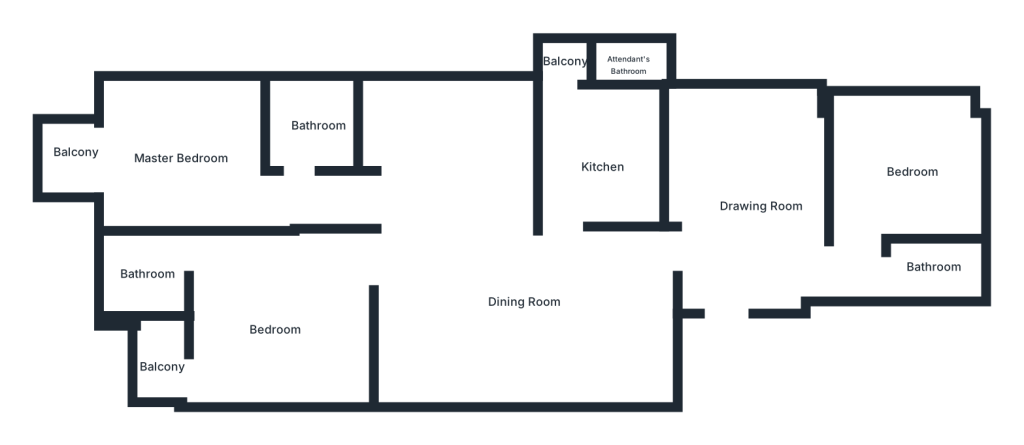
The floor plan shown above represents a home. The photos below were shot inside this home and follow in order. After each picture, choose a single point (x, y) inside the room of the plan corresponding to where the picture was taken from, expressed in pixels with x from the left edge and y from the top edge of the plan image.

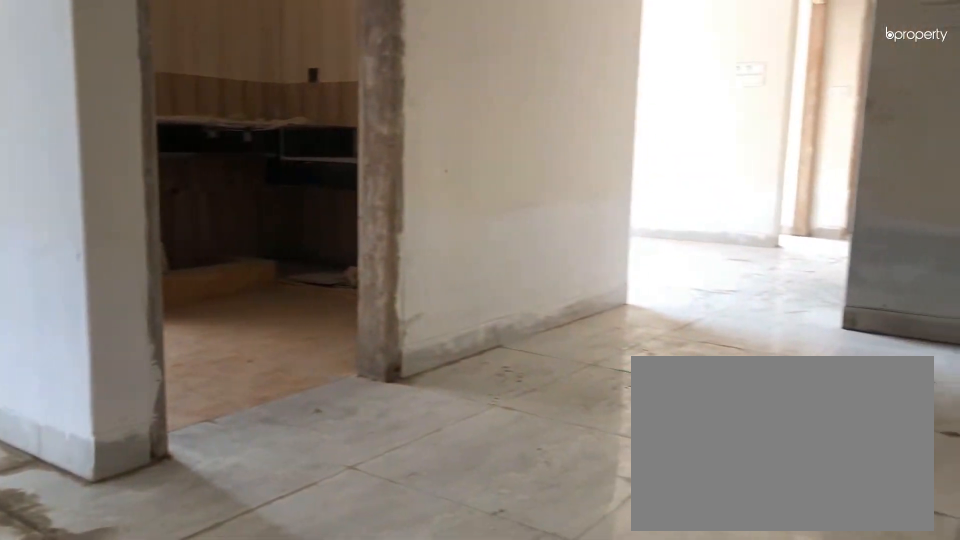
(529, 306)
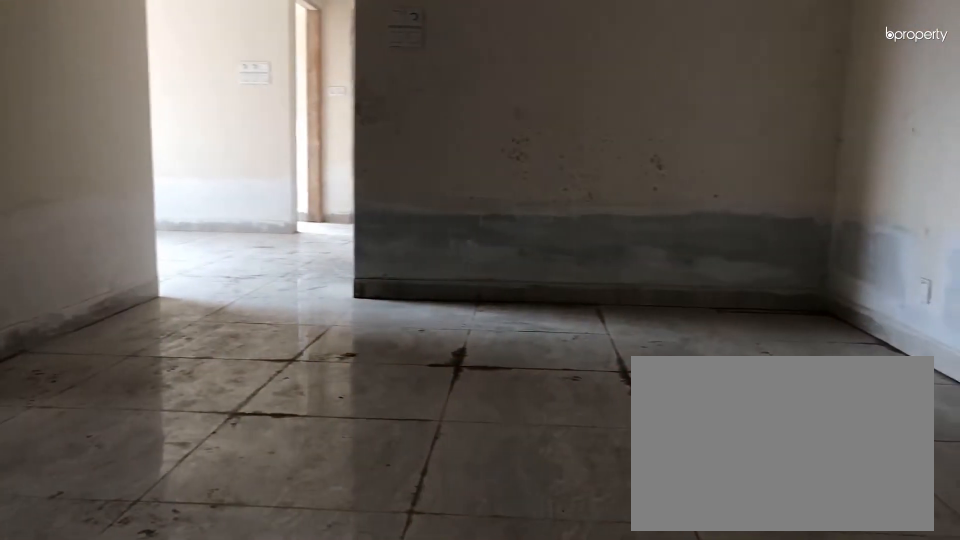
(529, 306)
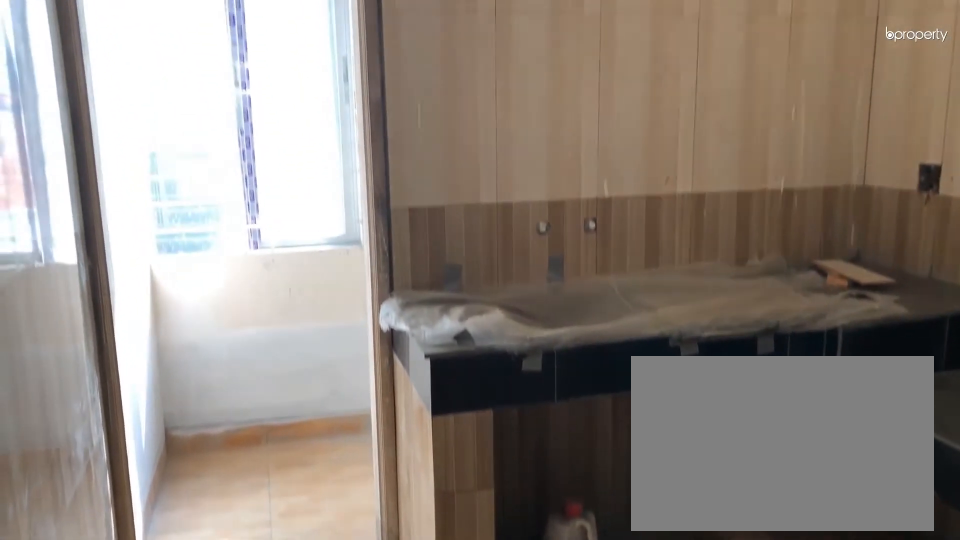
(605, 168)
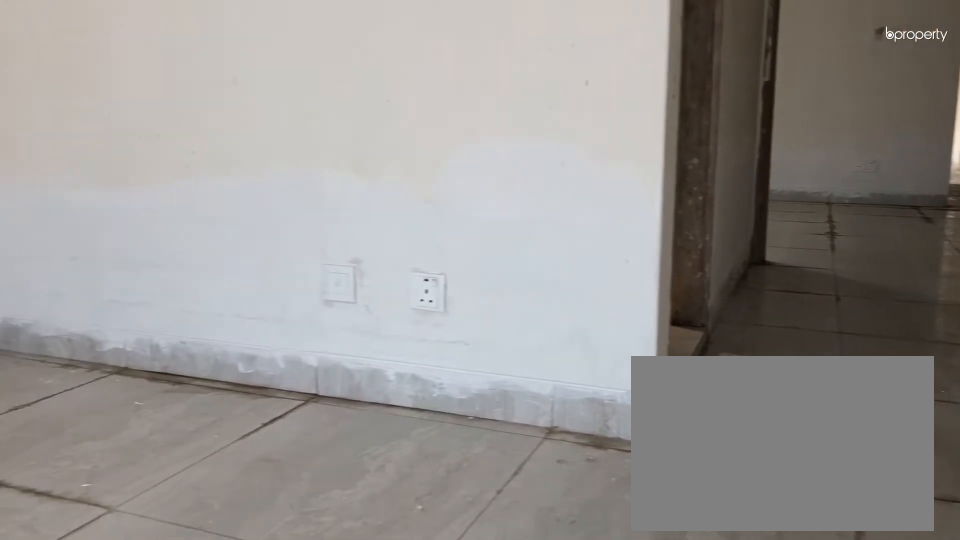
(176, 161)
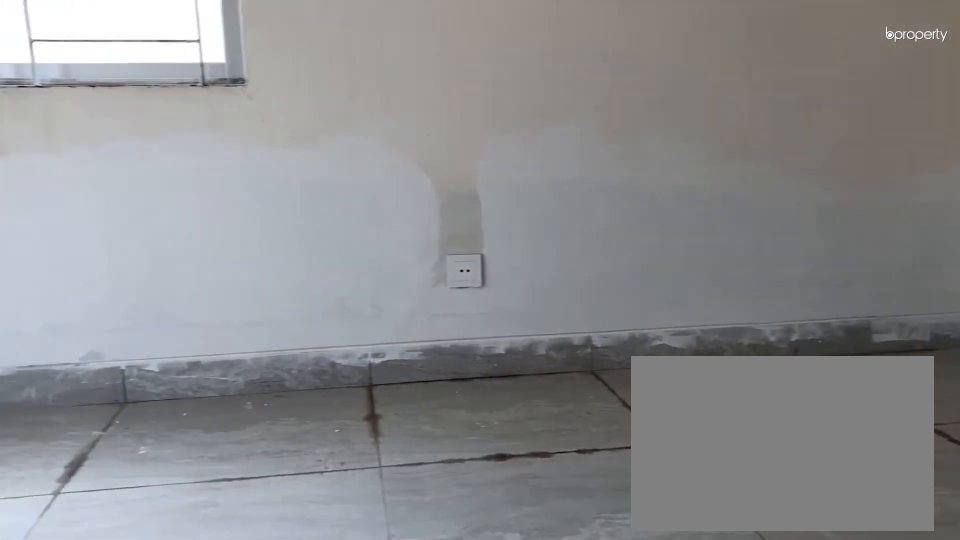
(176, 161)
